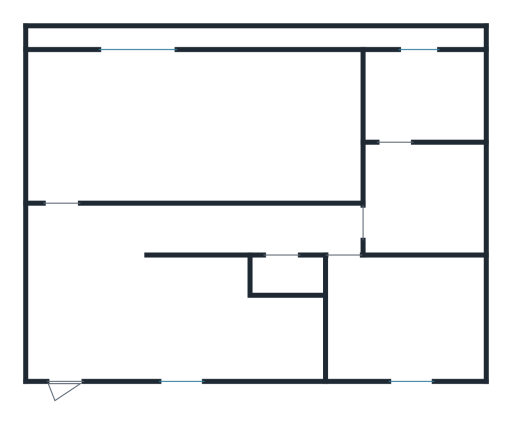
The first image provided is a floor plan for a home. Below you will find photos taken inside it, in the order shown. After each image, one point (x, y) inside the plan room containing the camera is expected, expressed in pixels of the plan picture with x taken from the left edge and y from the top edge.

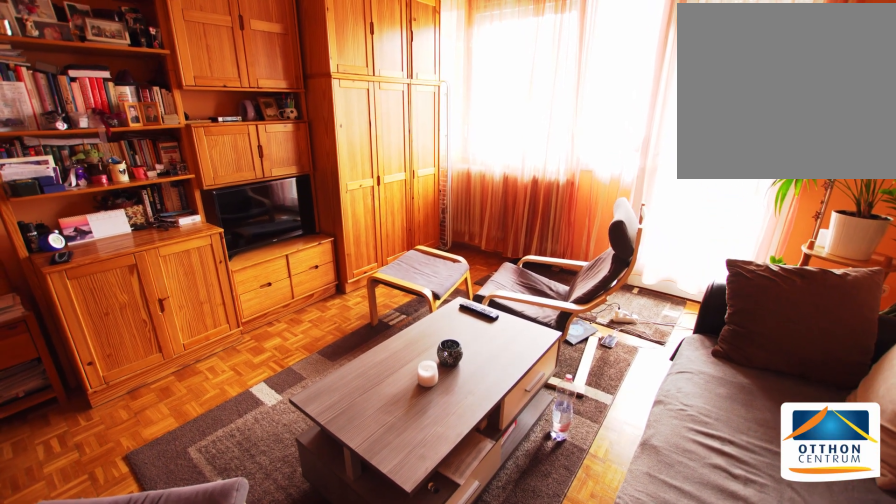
(190, 122)
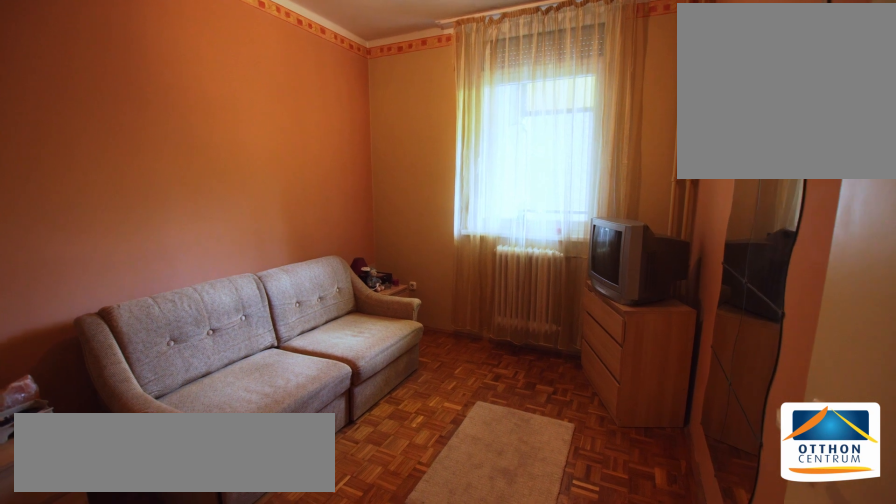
(409, 317)
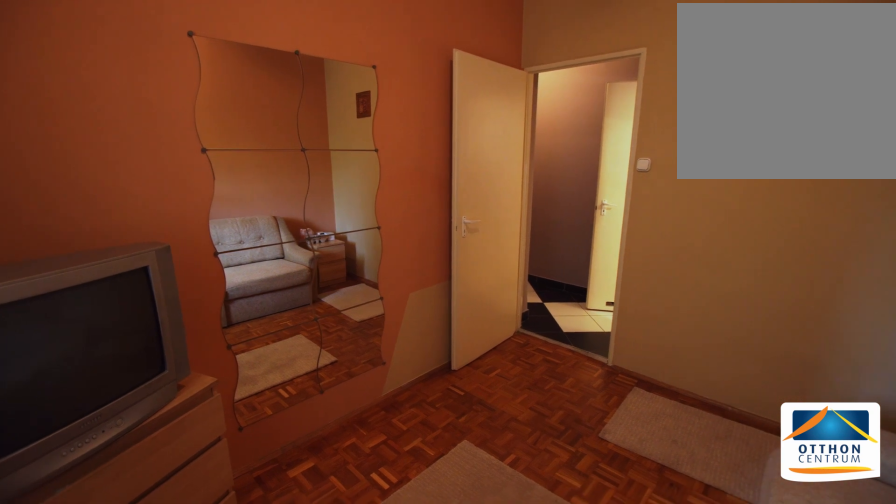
(409, 317)
